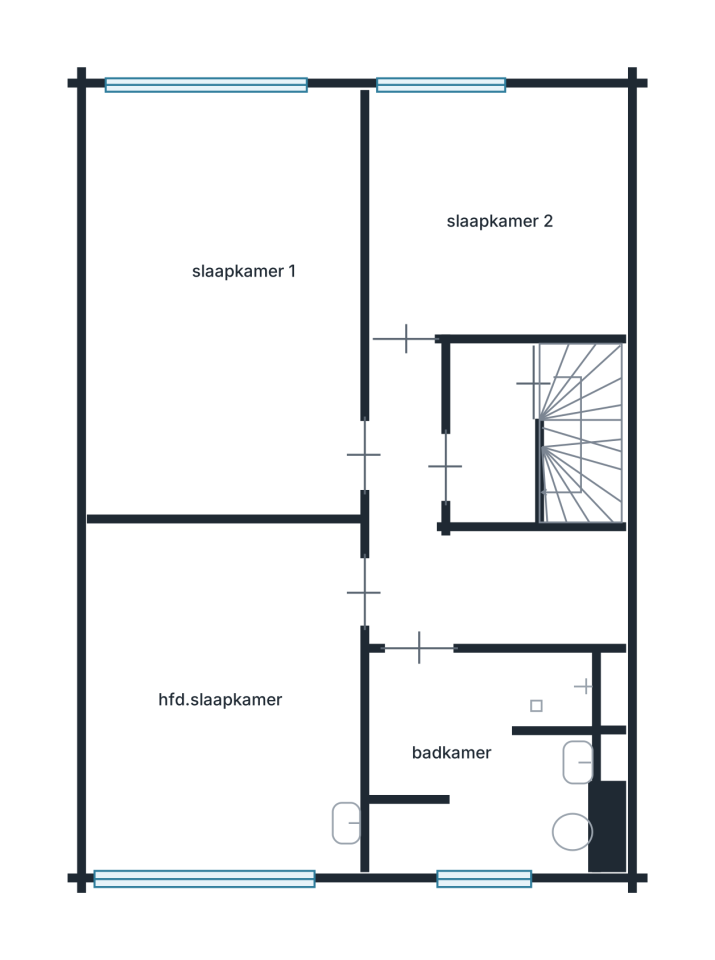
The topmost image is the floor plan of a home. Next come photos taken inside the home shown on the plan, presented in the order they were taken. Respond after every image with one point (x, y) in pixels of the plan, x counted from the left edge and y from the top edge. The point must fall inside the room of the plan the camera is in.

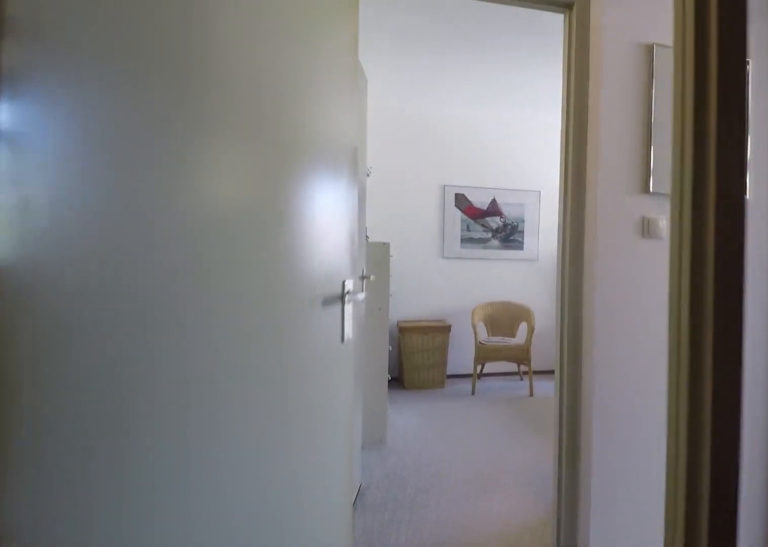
(467, 540)
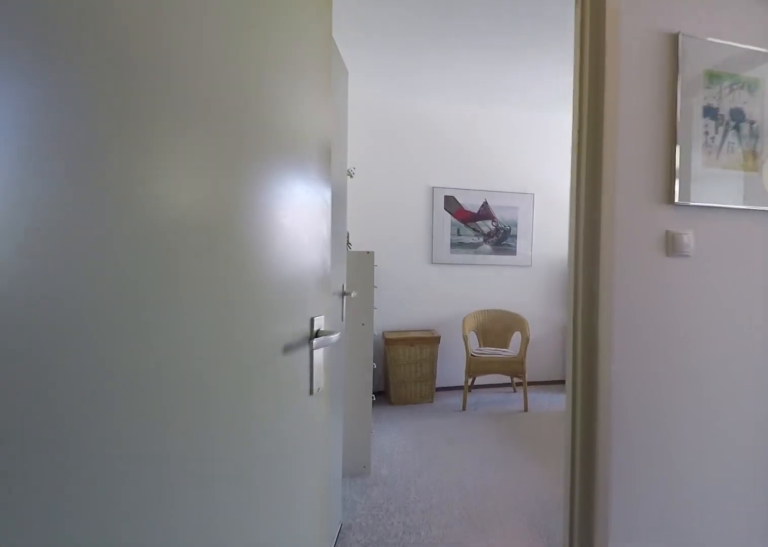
(467, 540)
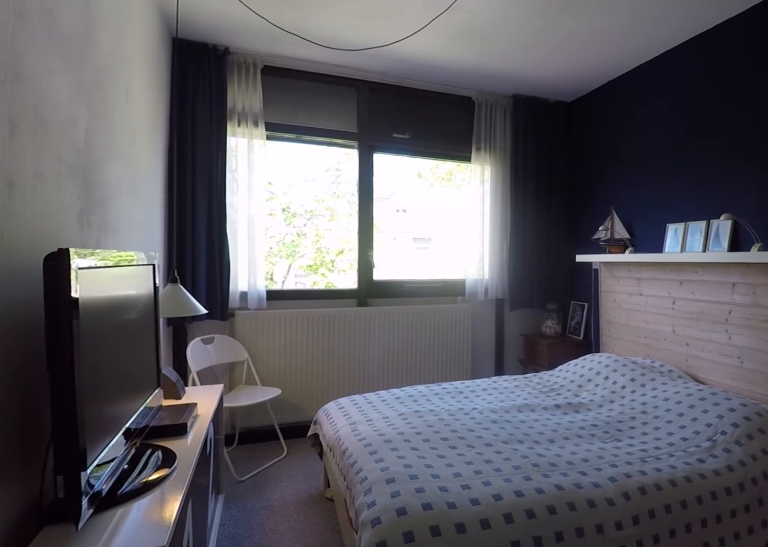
(226, 305)
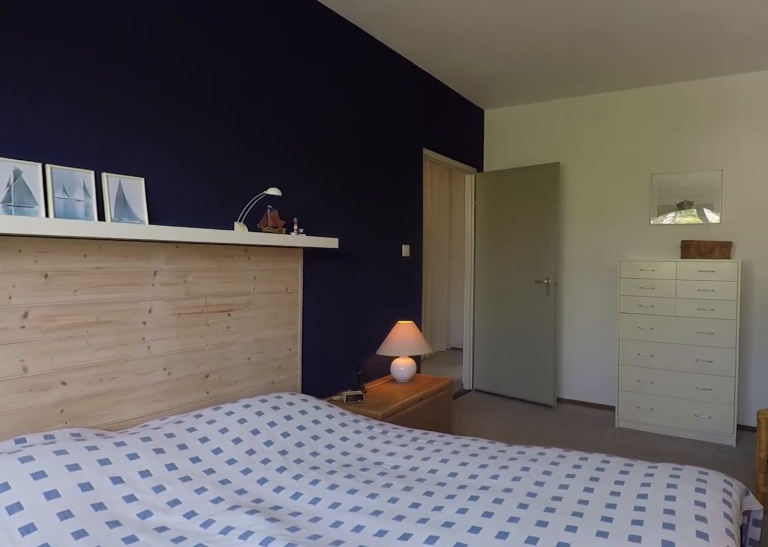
(226, 305)
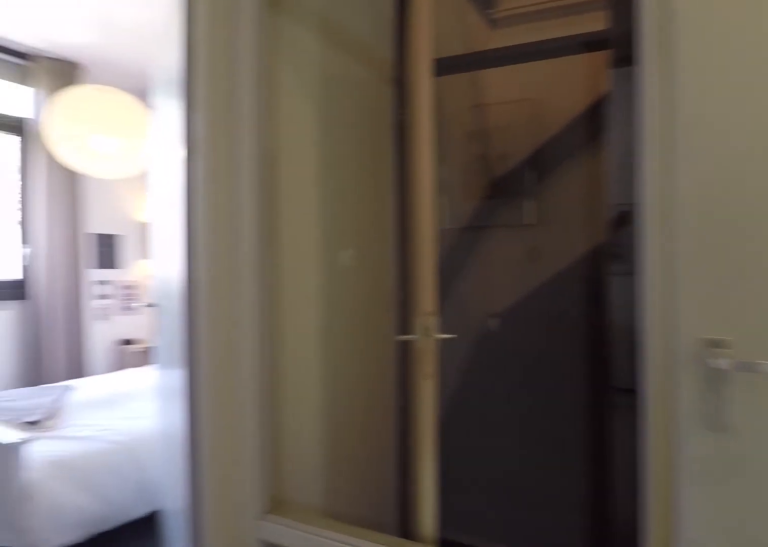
(467, 540)
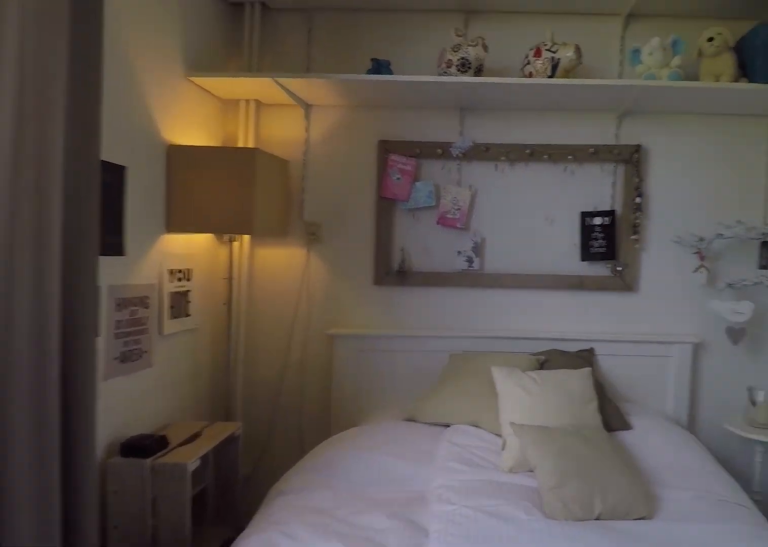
(496, 214)
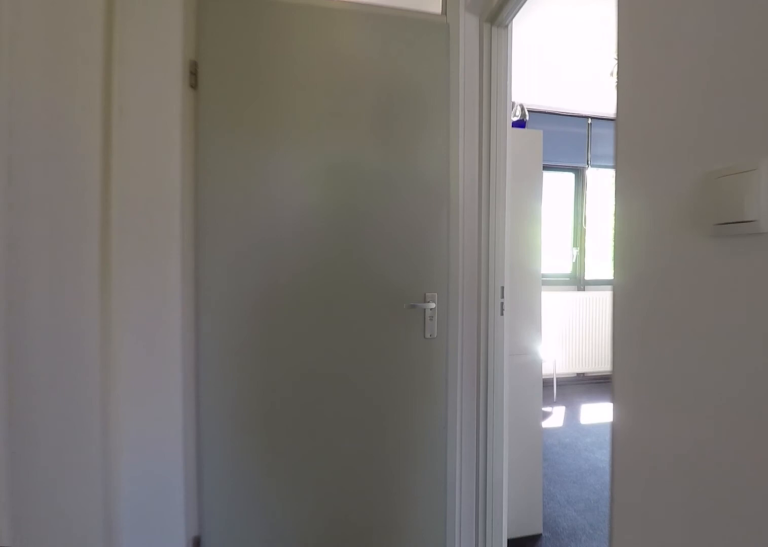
(467, 540)
